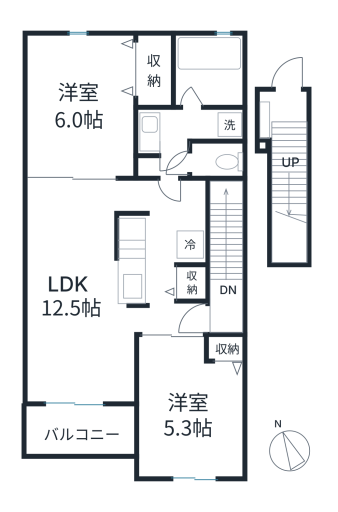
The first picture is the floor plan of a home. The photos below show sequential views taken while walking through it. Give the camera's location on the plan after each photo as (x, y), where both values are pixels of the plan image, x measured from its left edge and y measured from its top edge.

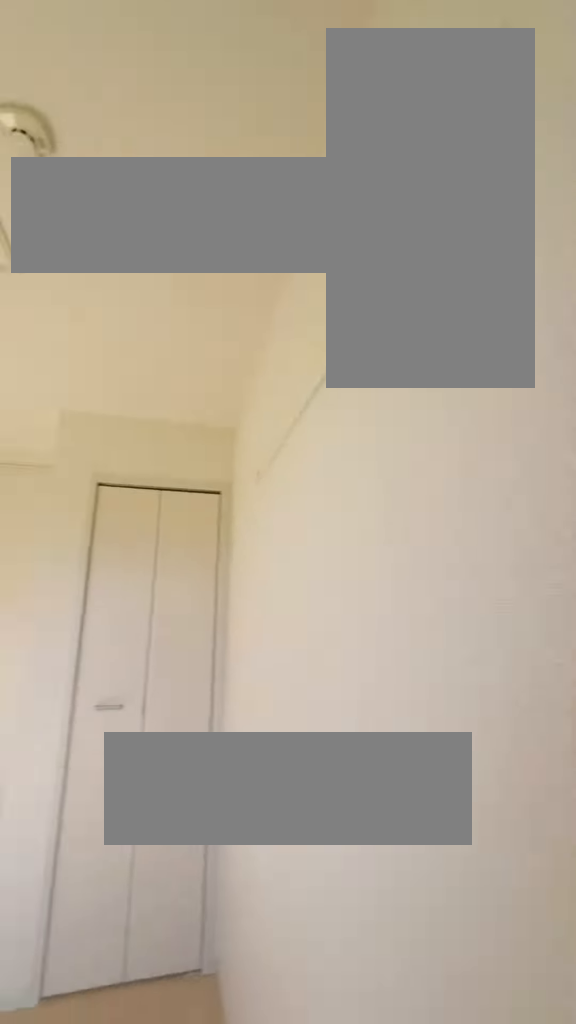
(229, 466)
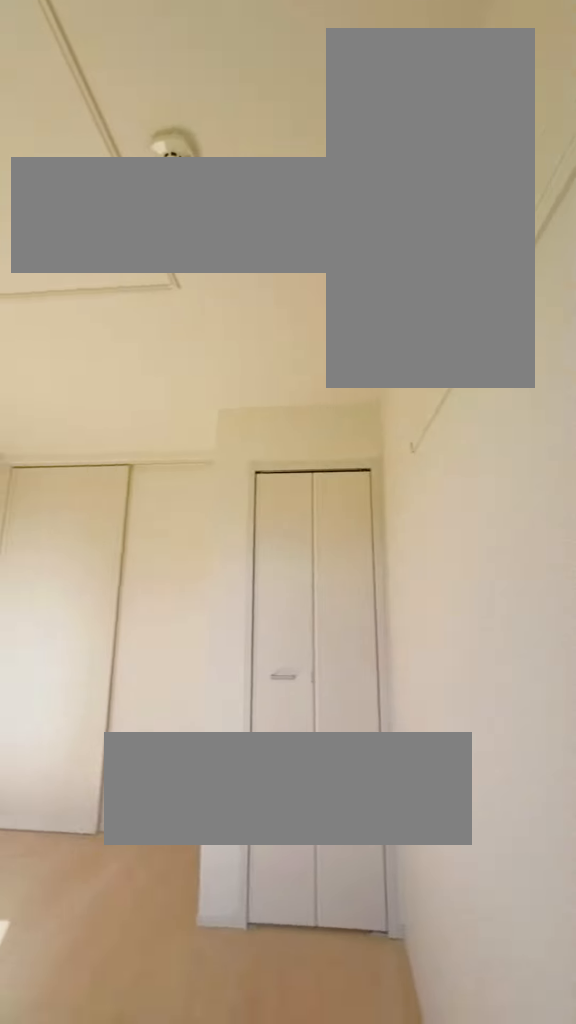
(229, 466)
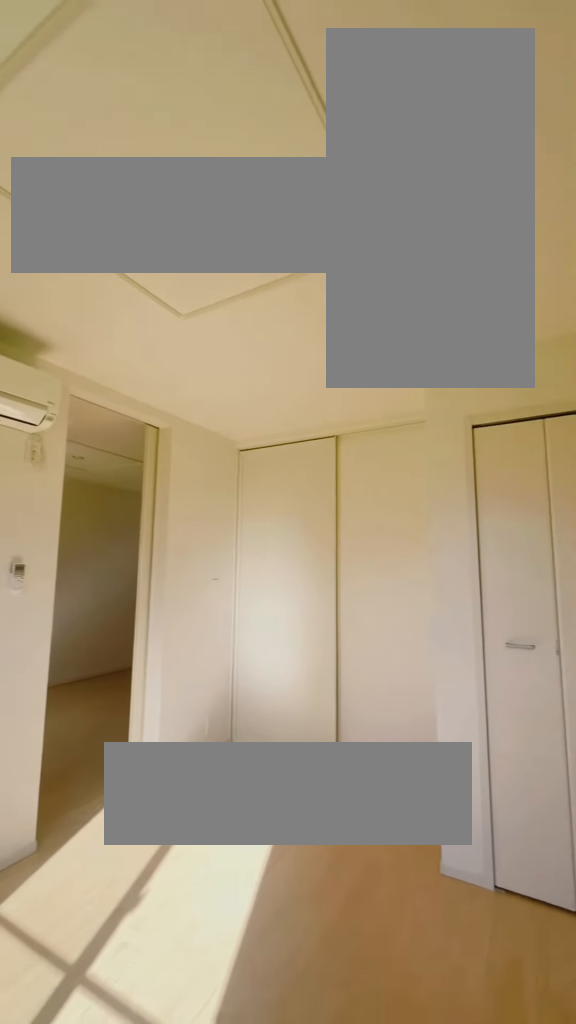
(231, 467)
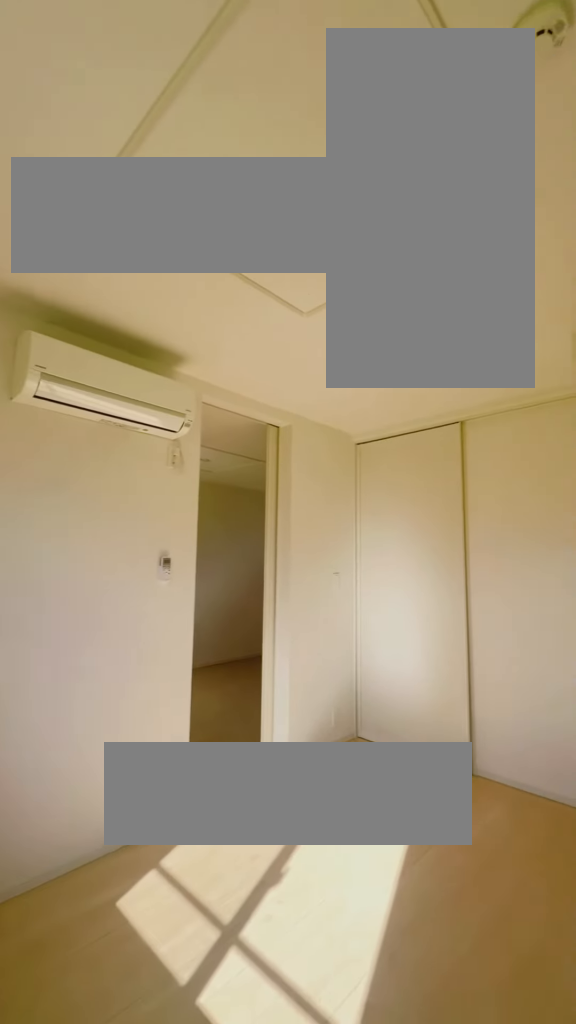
(231, 467)
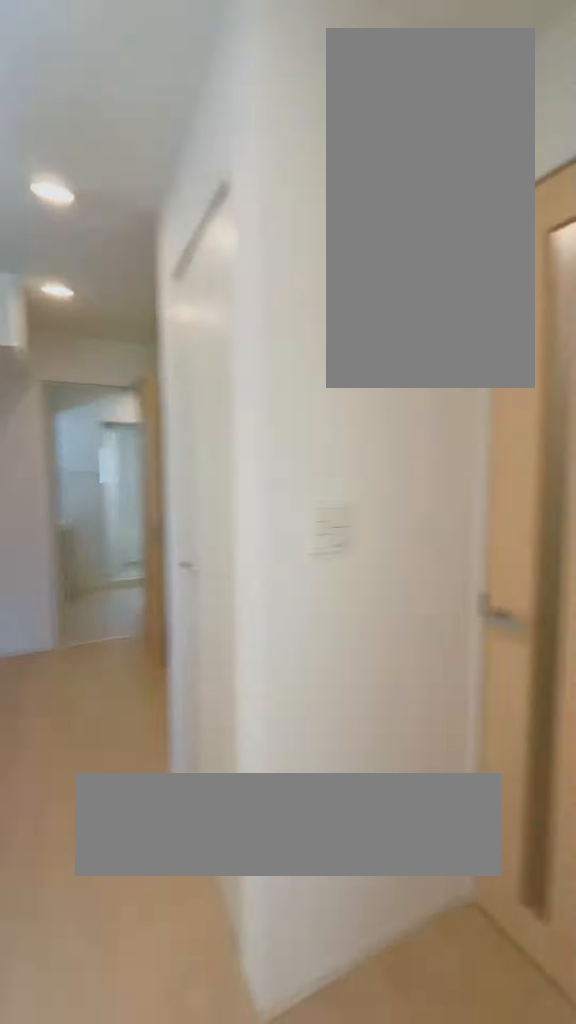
(152, 325)
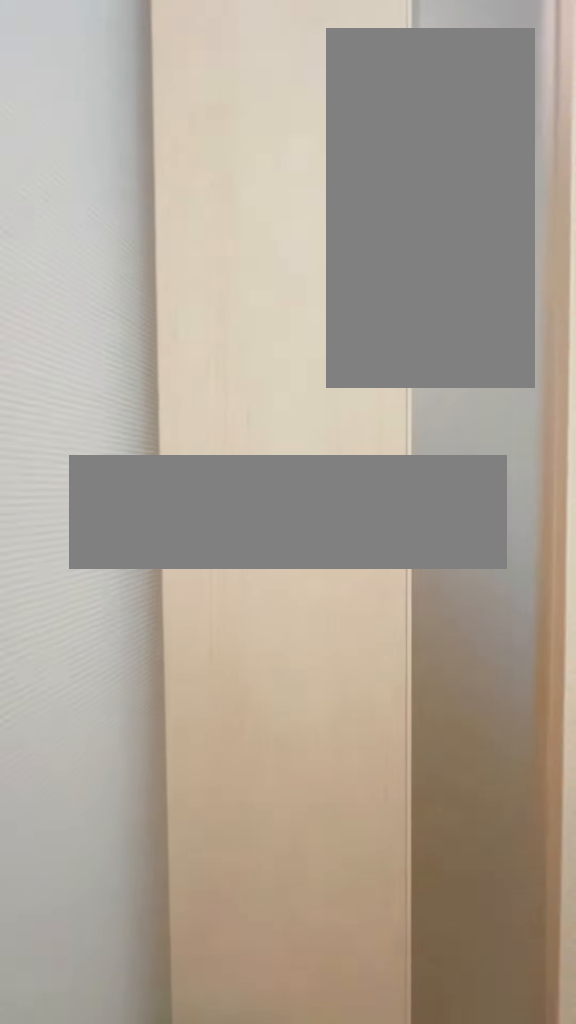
(184, 316)
